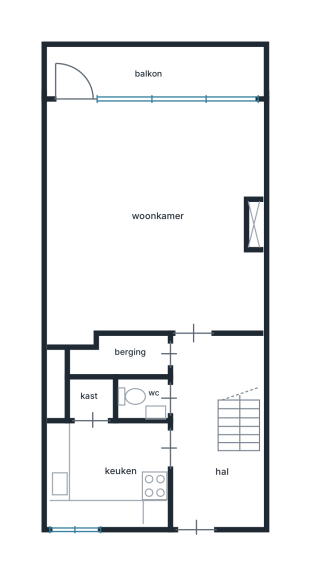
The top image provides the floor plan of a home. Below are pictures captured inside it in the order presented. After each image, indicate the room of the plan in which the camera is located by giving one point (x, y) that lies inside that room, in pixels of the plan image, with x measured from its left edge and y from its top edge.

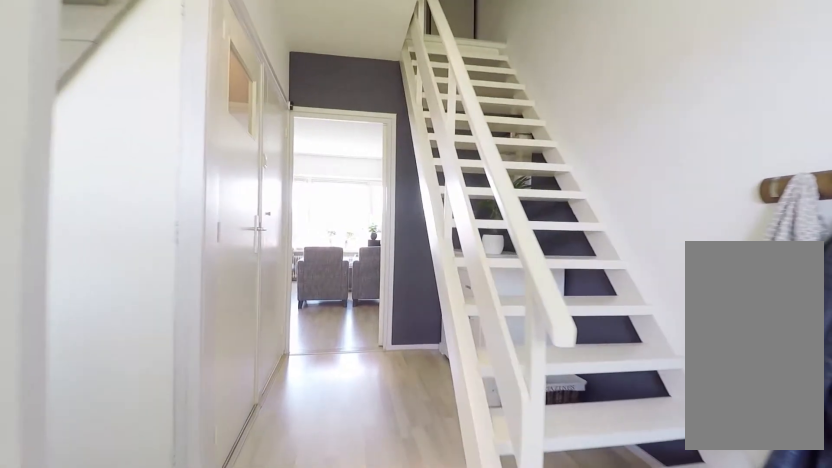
(213, 432)
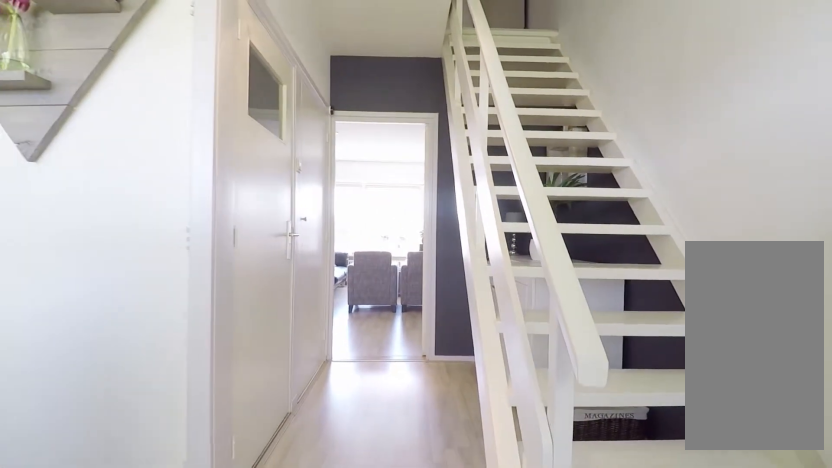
(213, 432)
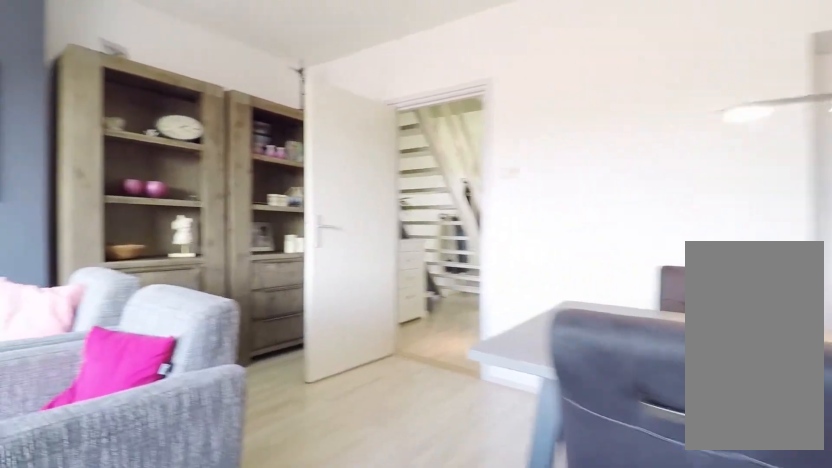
(155, 225)
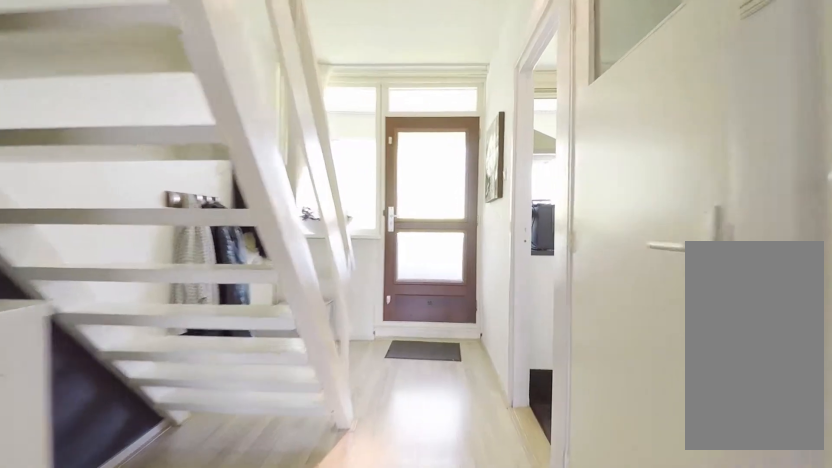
(213, 432)
